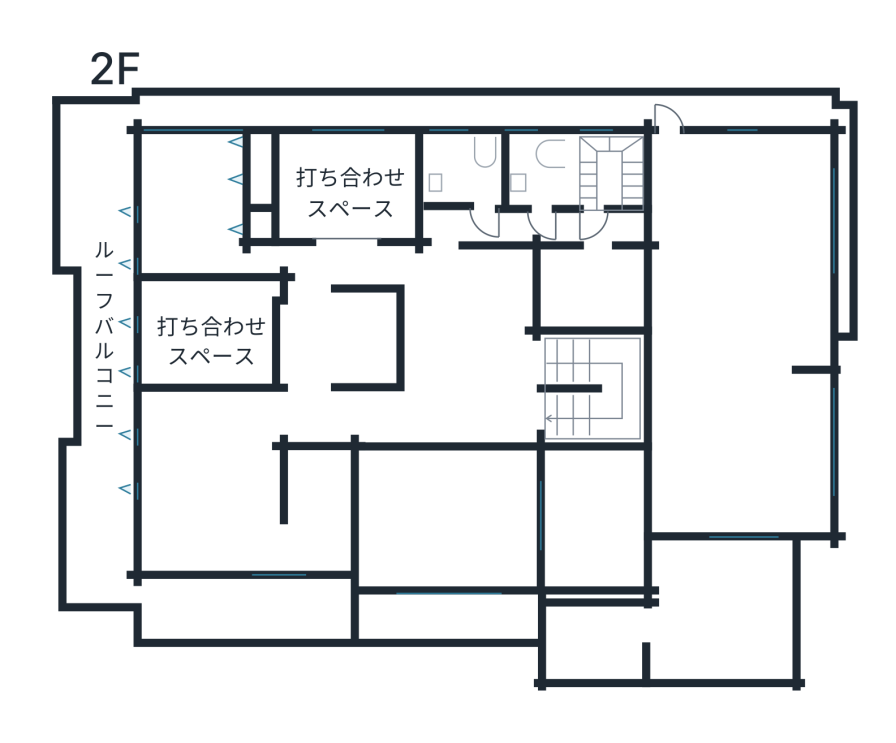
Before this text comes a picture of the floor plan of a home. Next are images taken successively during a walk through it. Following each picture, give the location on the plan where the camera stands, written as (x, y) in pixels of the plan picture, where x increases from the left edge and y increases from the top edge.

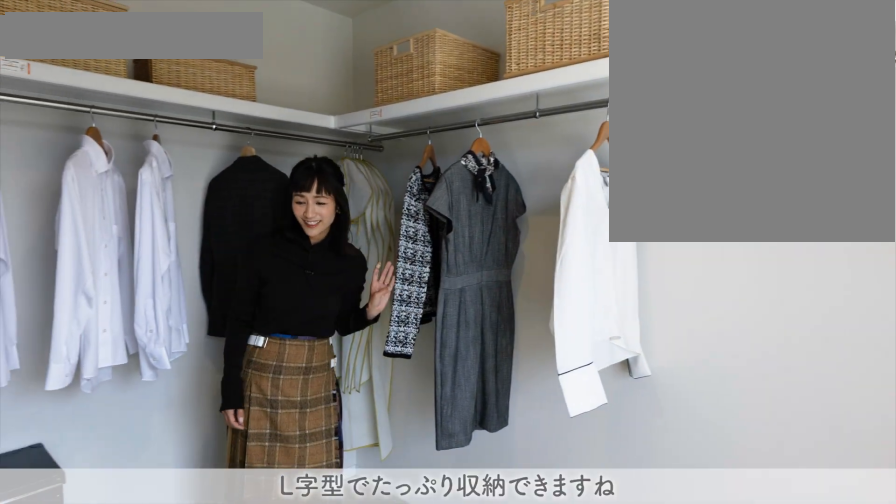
(319, 492)
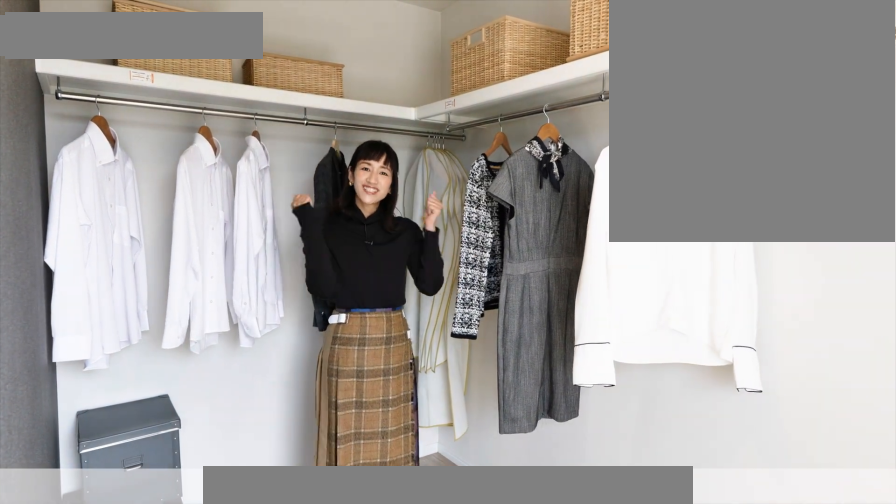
(323, 482)
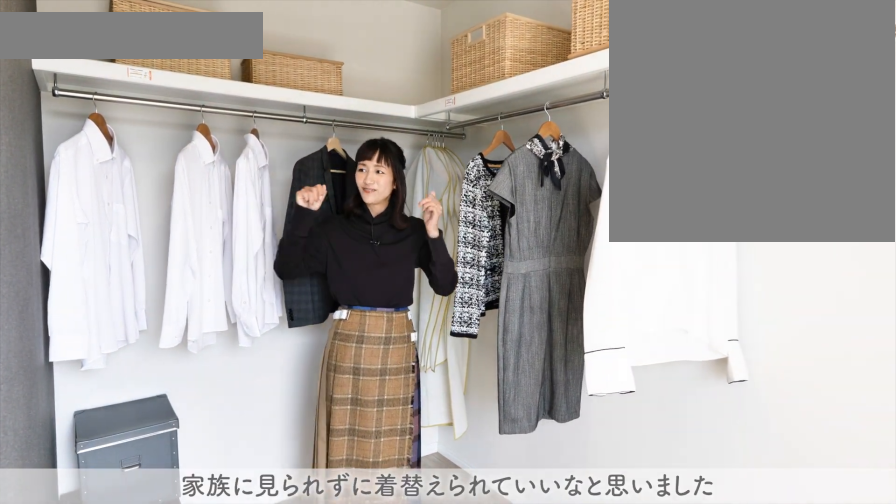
(323, 482)
